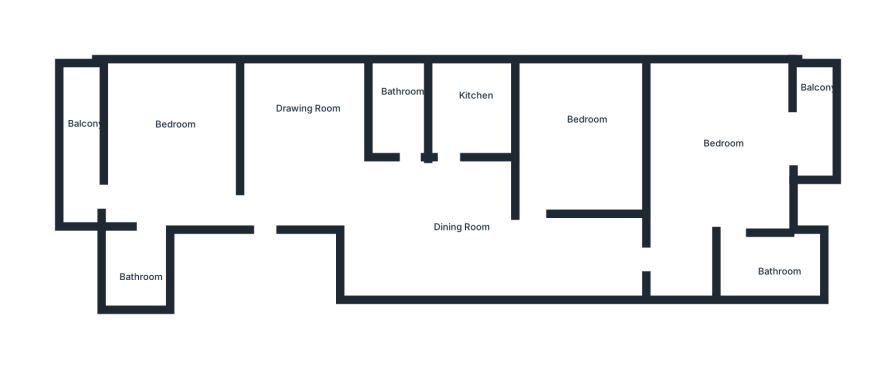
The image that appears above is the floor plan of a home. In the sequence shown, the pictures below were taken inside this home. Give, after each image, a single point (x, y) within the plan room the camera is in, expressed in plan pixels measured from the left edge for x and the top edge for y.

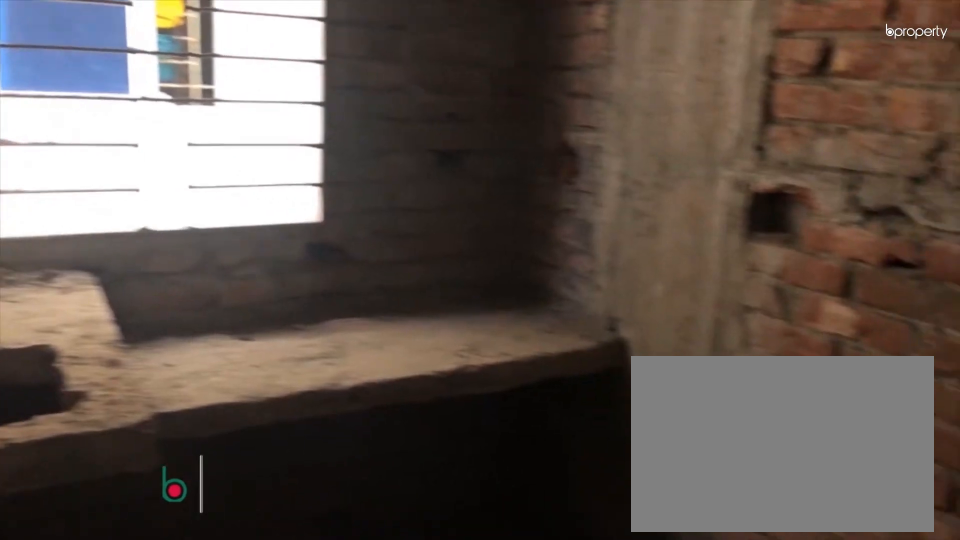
(466, 100)
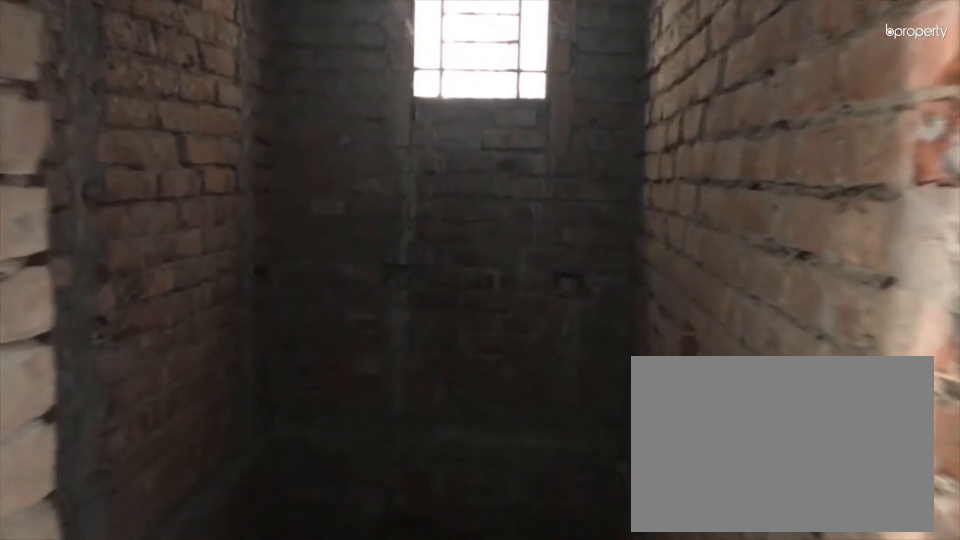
(405, 155)
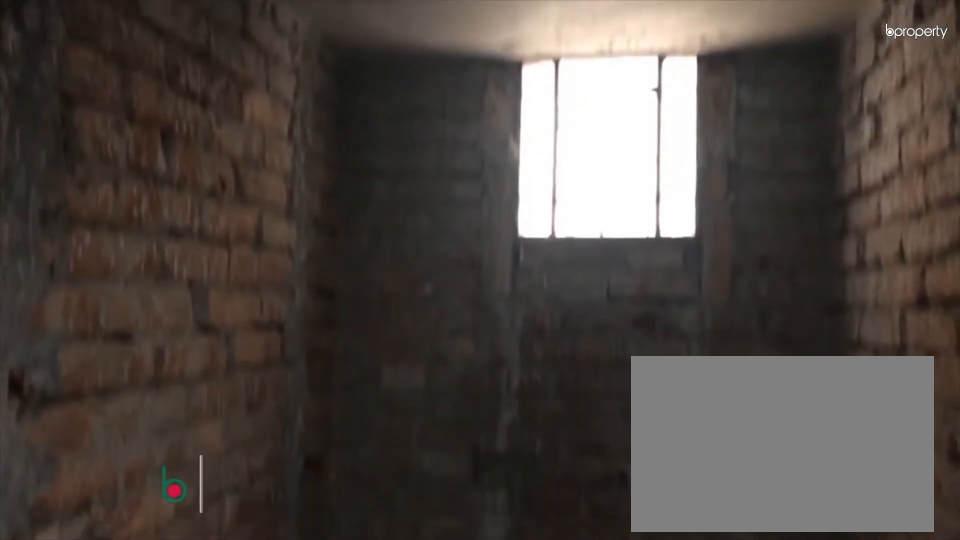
(401, 104)
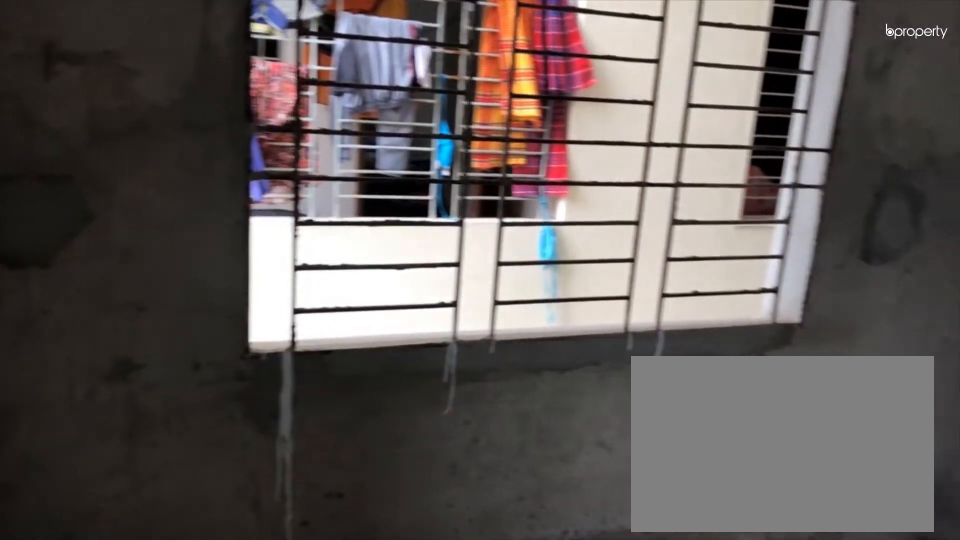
(154, 135)
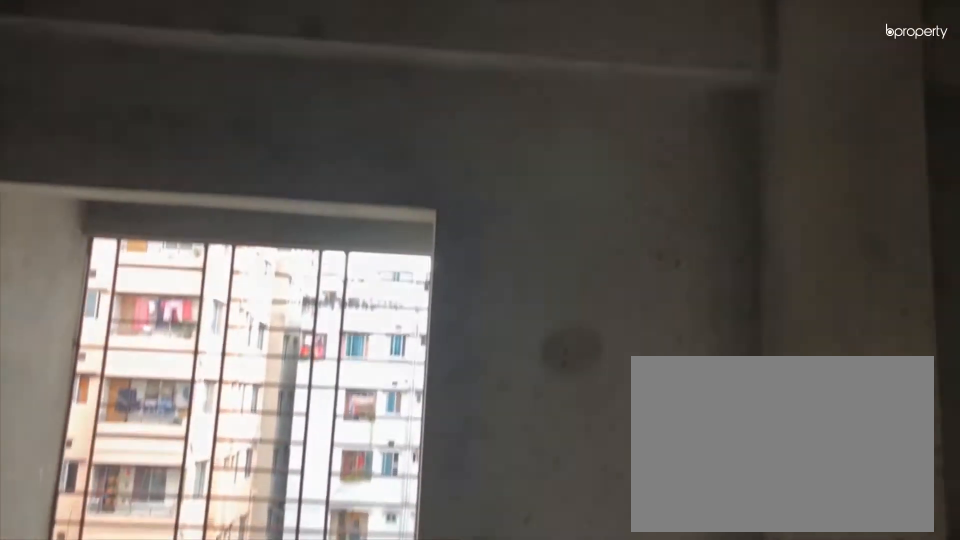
(154, 135)
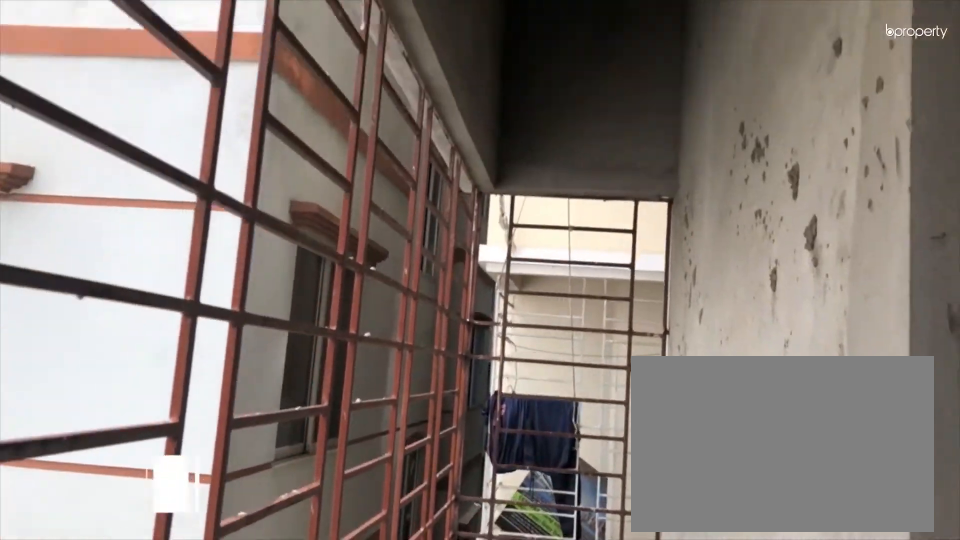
(80, 144)
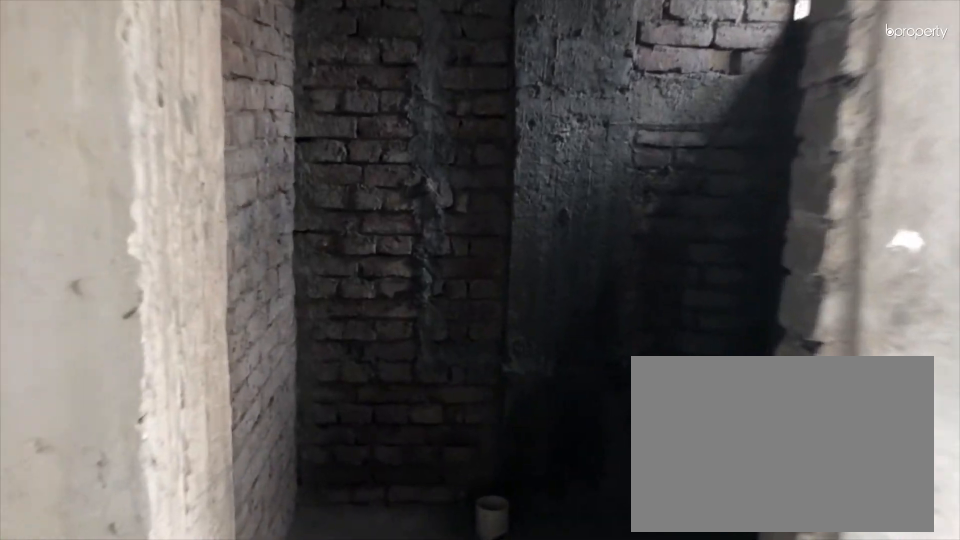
(139, 280)
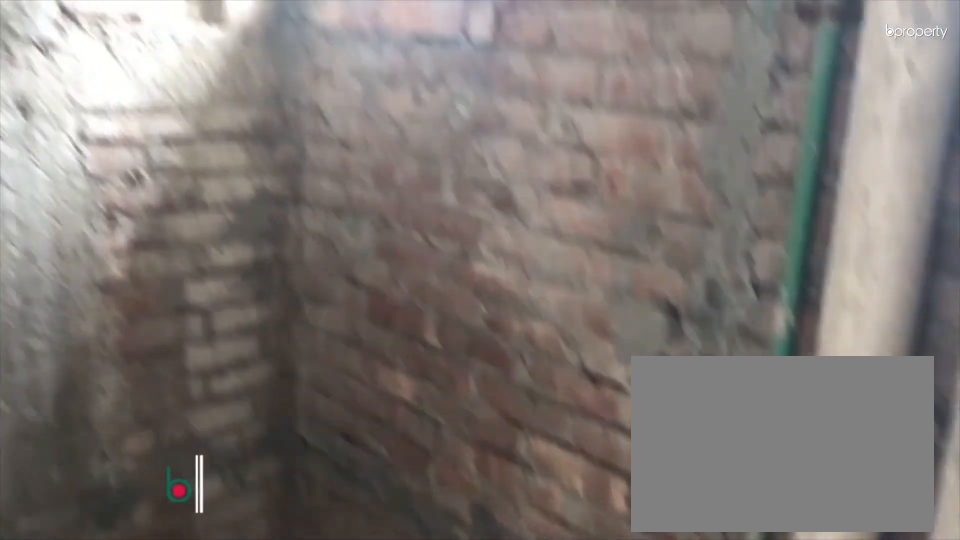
(139, 280)
